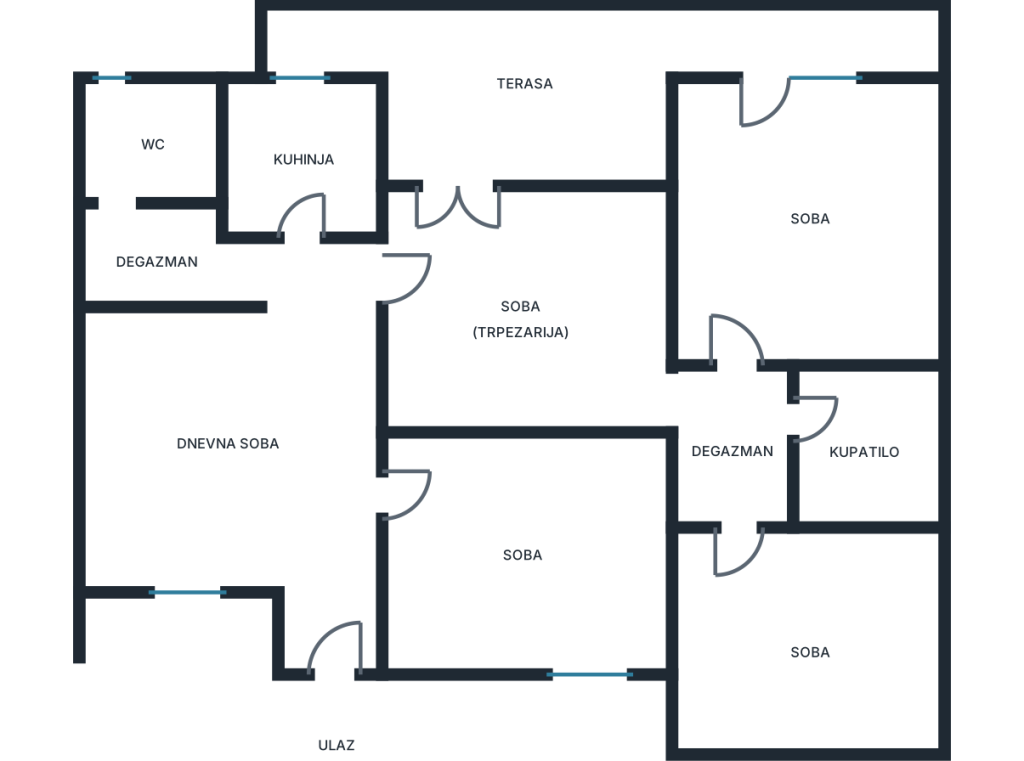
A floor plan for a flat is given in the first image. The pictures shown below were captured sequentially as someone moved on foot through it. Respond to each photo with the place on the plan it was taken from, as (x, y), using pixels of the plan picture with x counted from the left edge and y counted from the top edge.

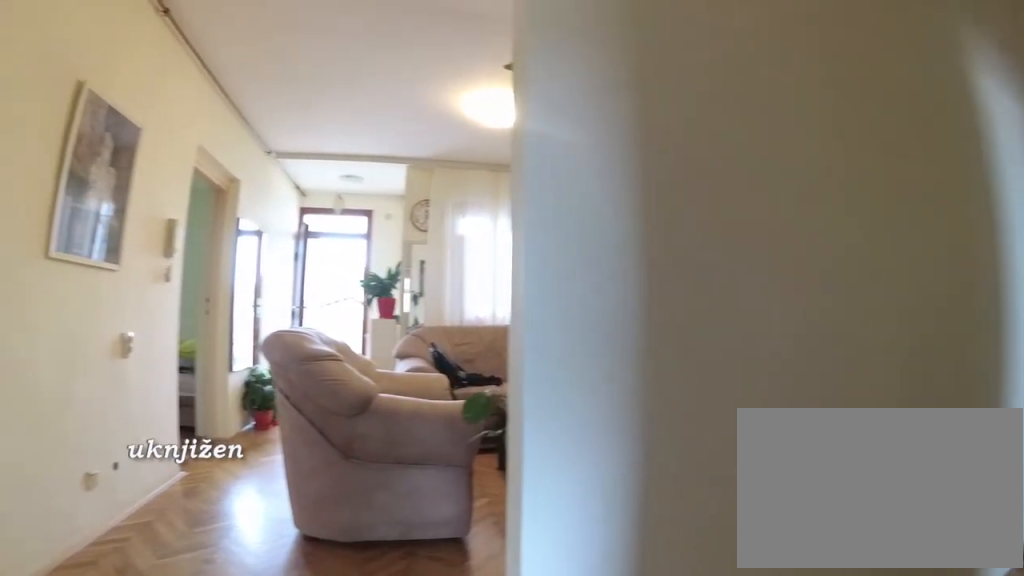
(302, 225)
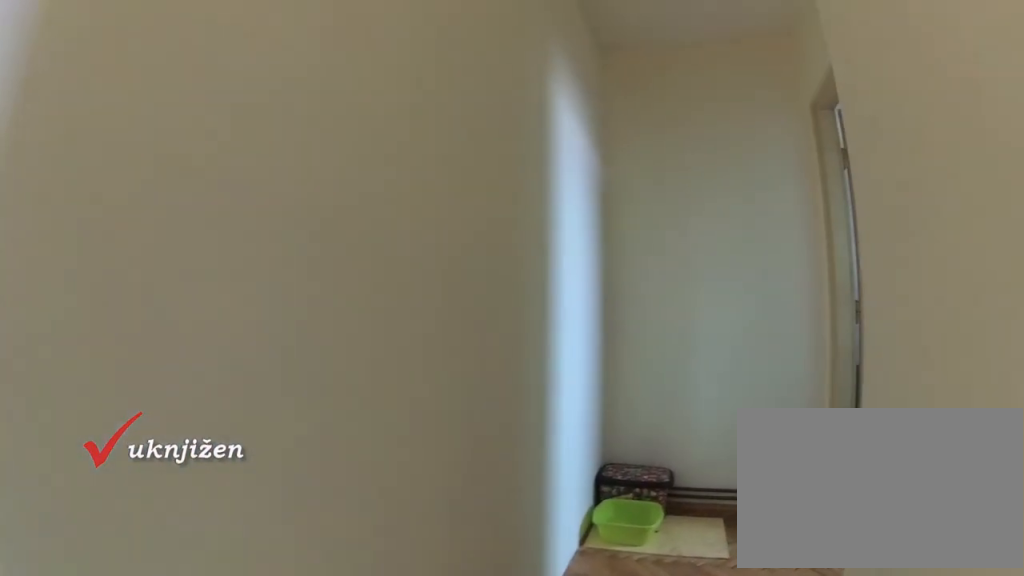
(304, 282)
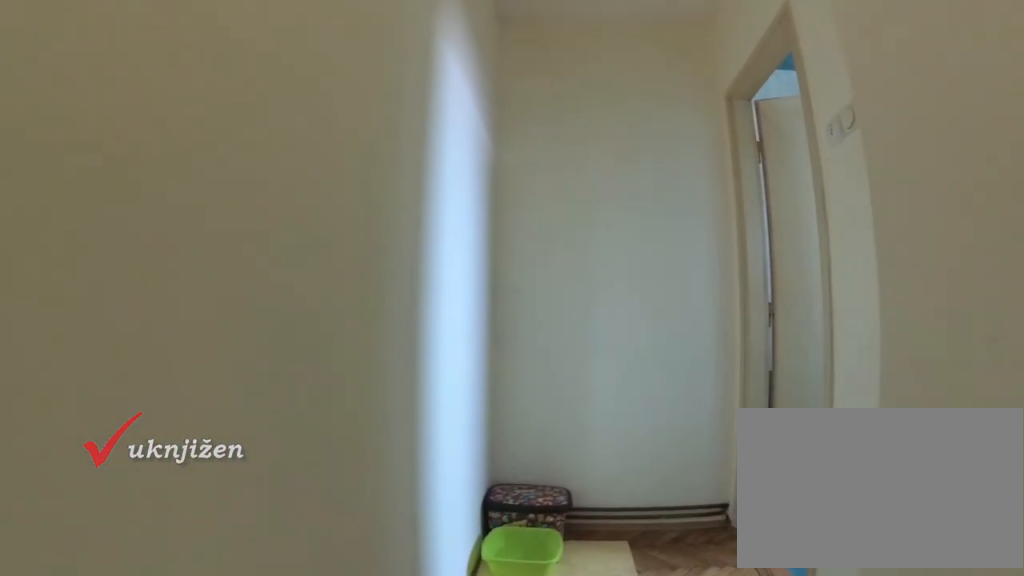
(276, 284)
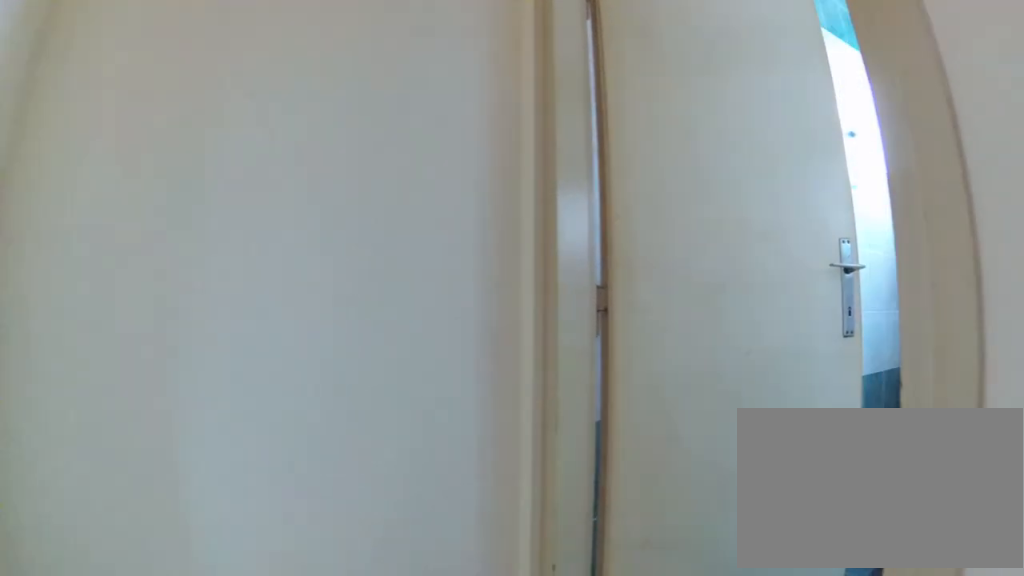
(204, 269)
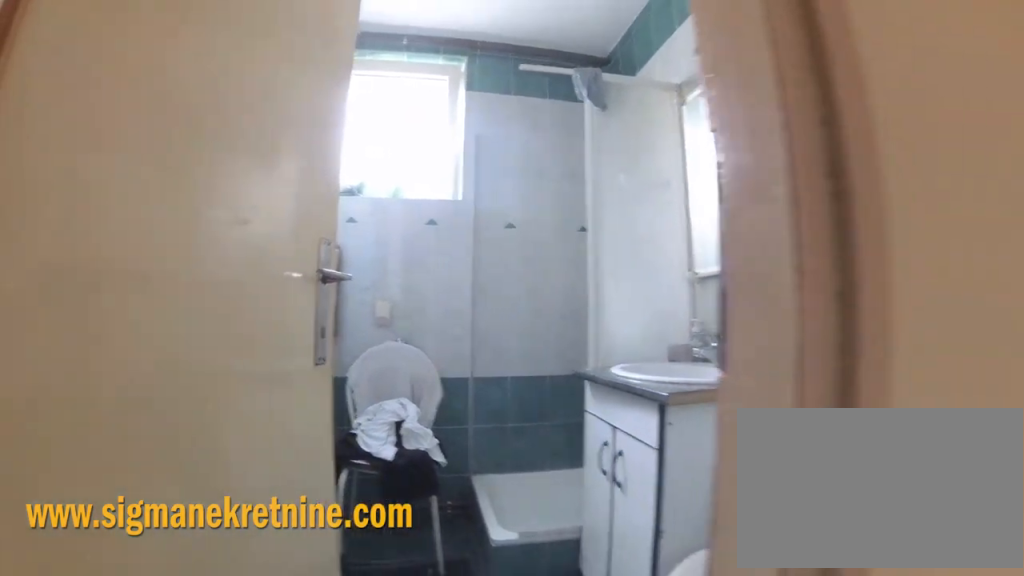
(136, 277)
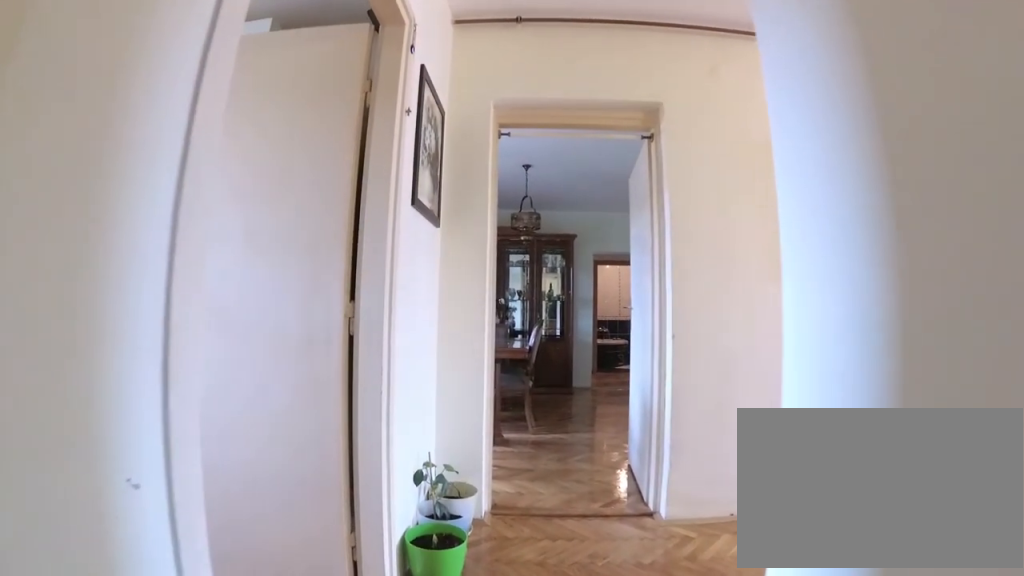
(184, 268)
